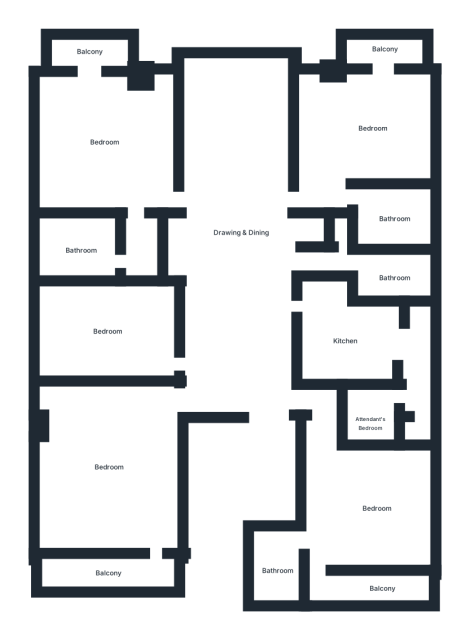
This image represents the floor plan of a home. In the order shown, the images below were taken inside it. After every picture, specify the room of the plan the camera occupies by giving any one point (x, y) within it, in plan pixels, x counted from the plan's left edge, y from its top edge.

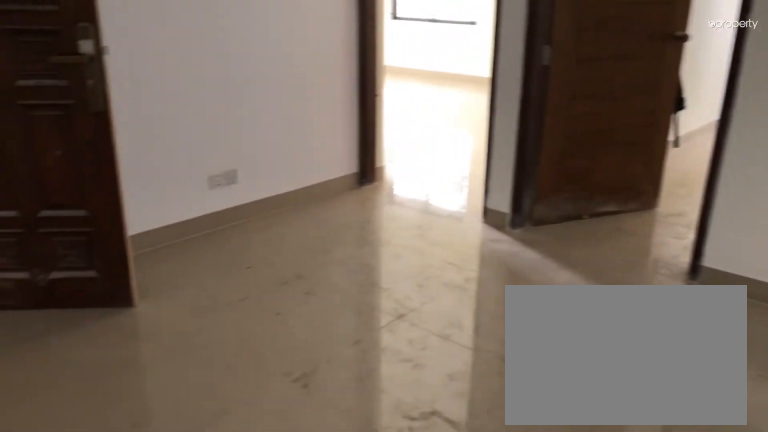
(235, 262)
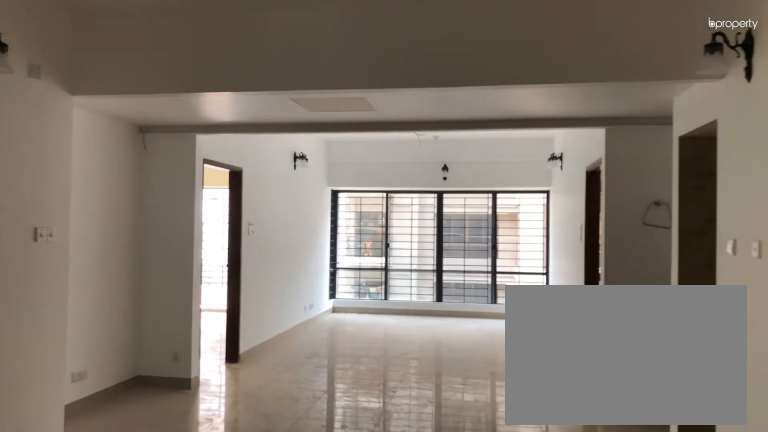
(235, 262)
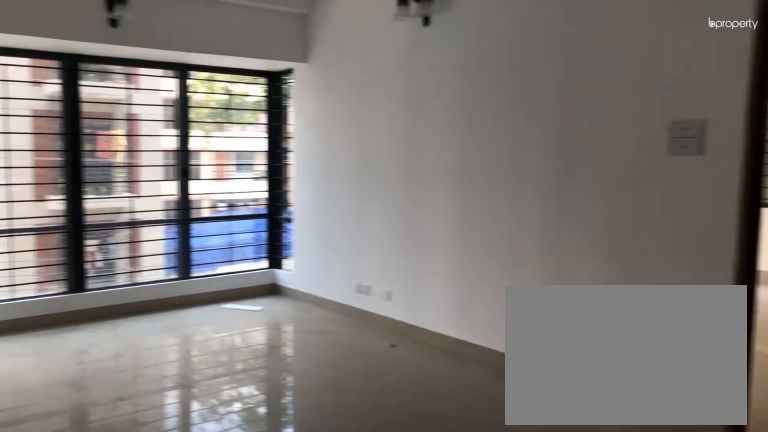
(233, 164)
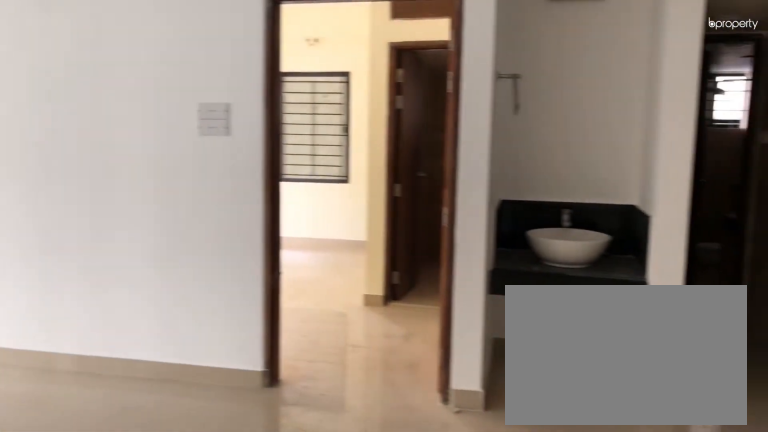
(233, 164)
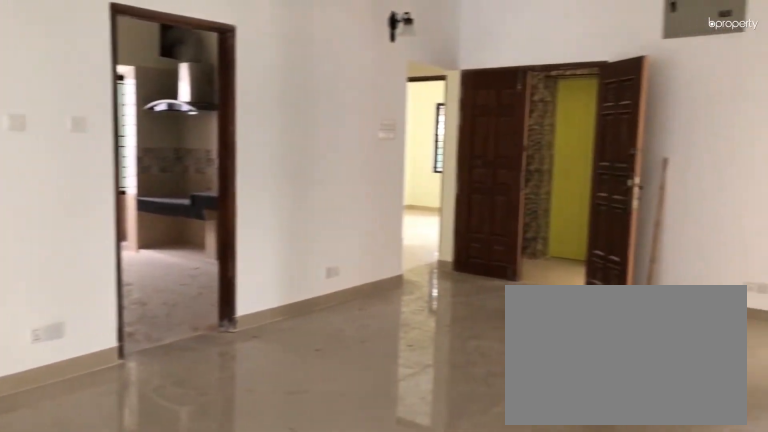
(238, 289)
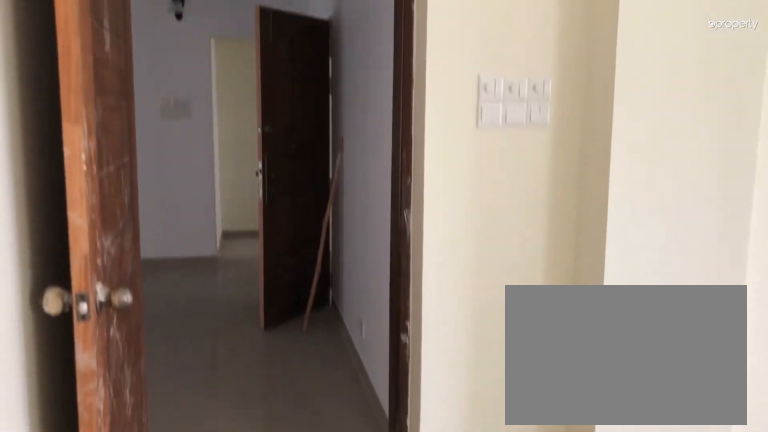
(108, 463)
